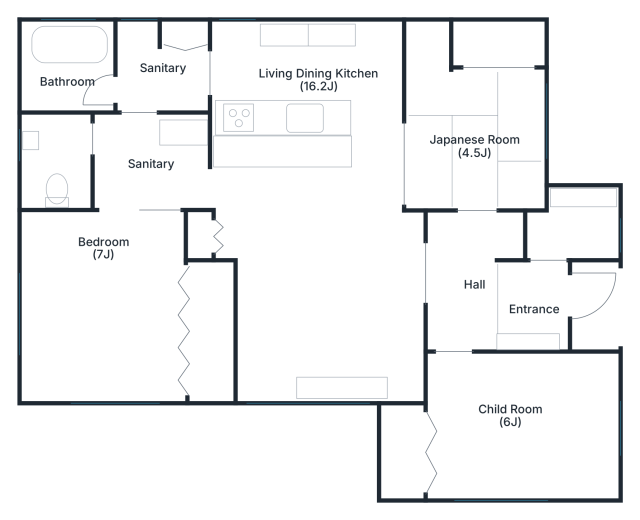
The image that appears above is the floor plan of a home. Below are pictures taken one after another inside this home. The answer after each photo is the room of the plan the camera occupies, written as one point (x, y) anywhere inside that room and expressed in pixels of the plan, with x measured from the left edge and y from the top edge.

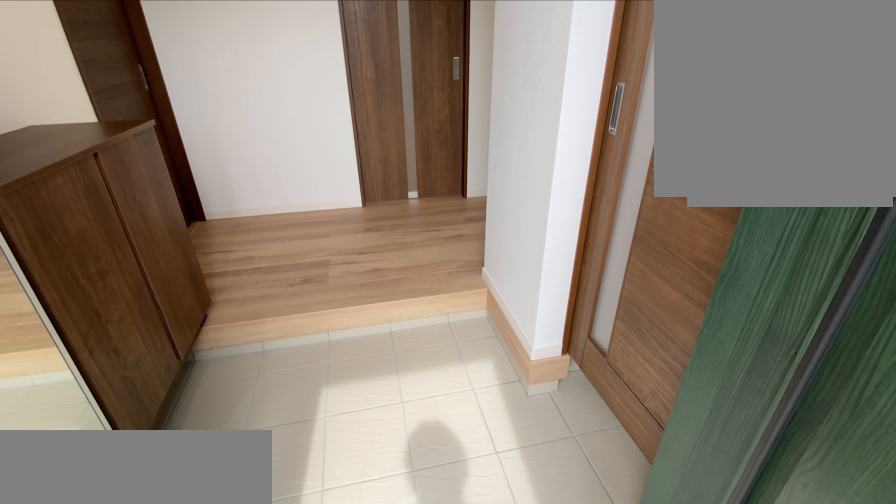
(531, 301)
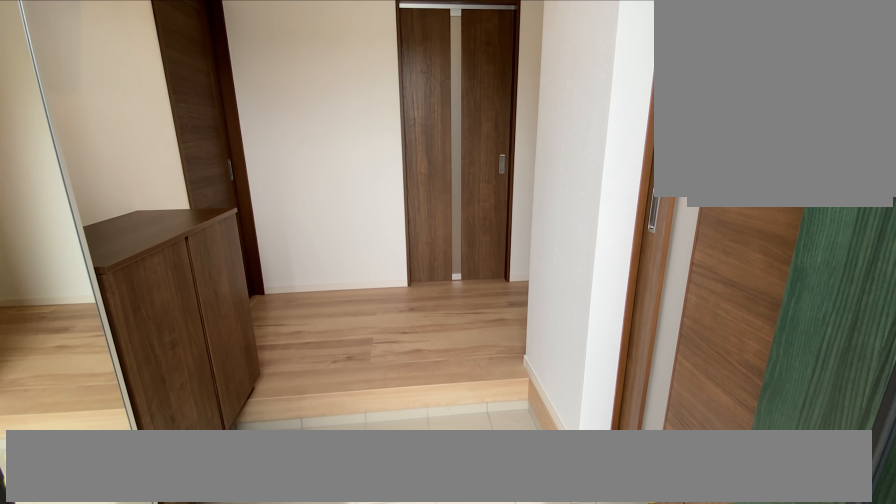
(531, 301)
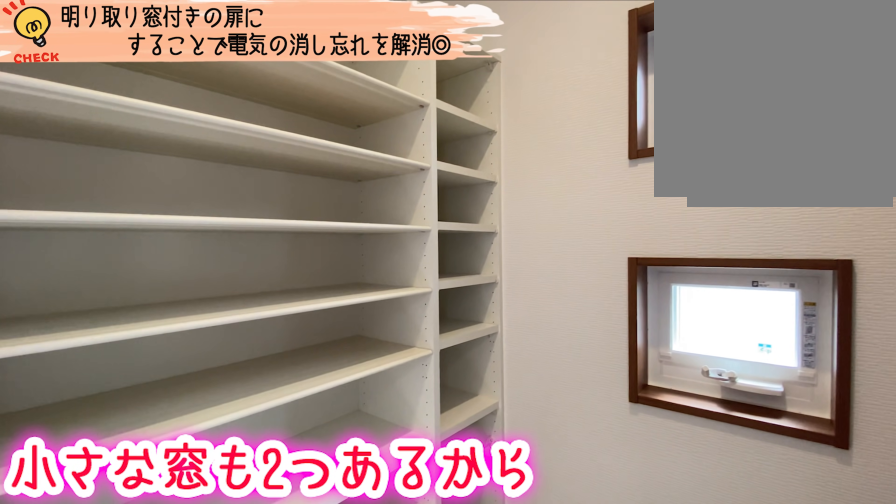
(575, 227)
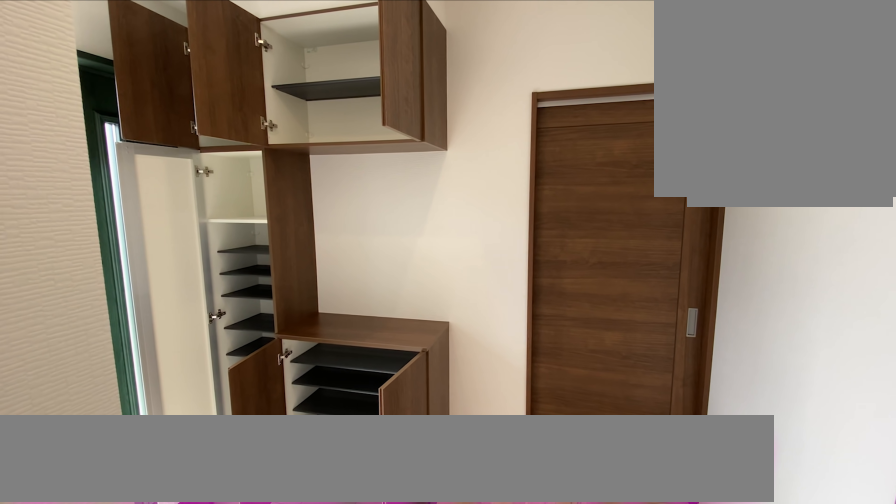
(531, 301)
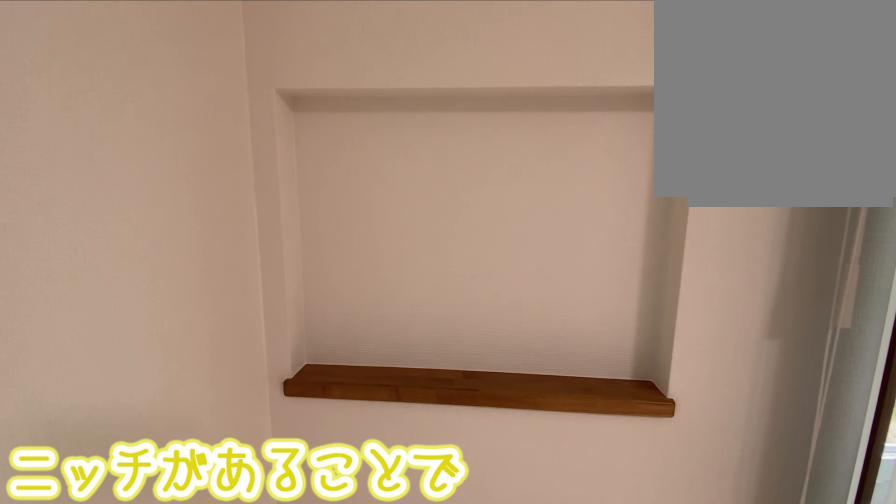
(322, 270)
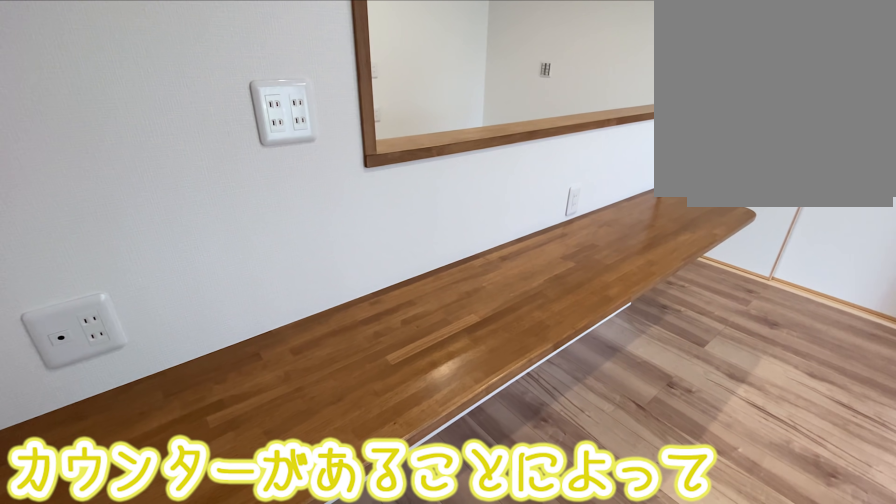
(322, 270)
